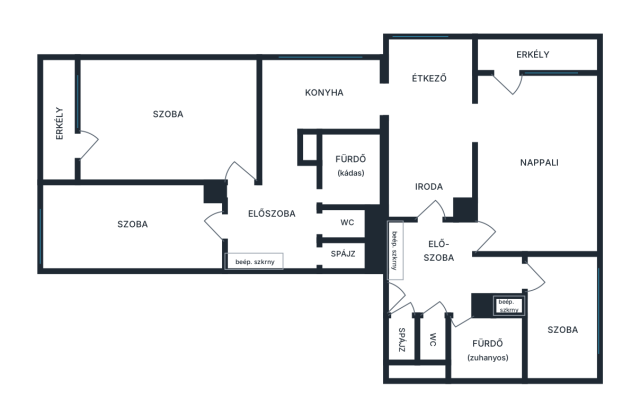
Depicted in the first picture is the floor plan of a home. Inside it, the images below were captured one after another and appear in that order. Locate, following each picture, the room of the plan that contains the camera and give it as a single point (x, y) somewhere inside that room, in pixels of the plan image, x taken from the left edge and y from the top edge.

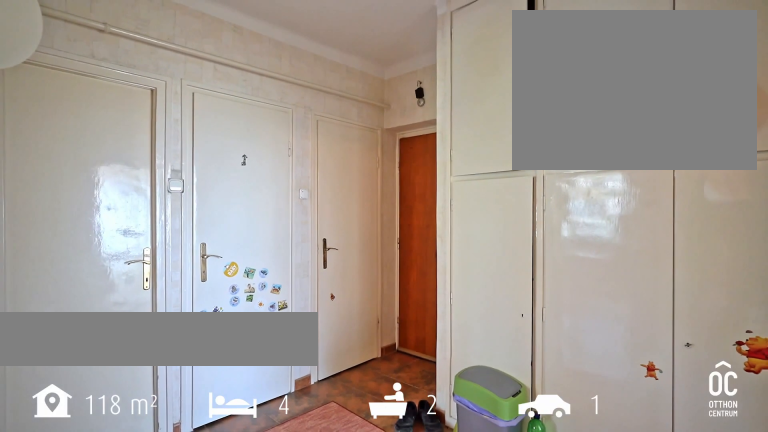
(282, 214)
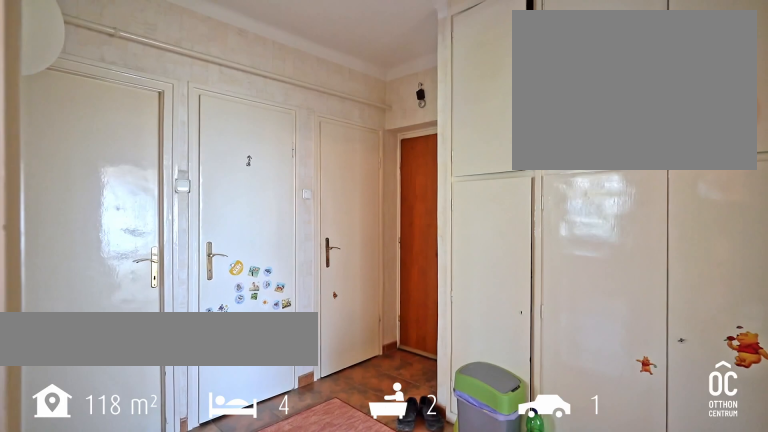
(282, 214)
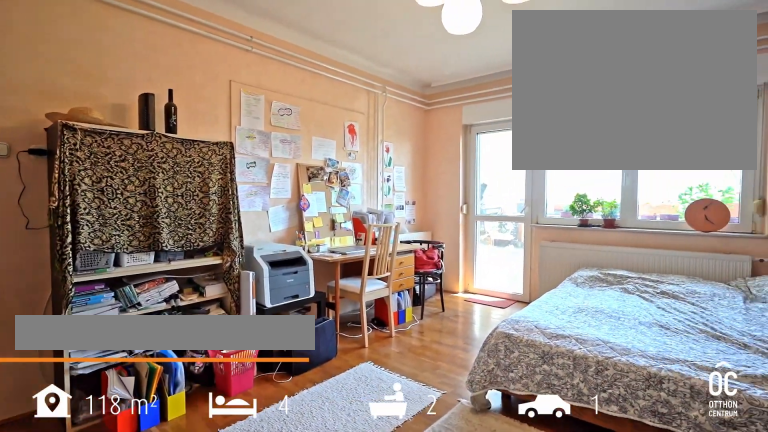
(168, 119)
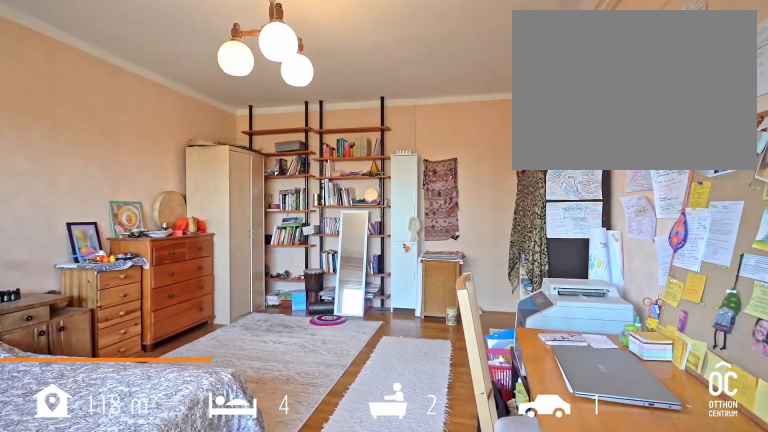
(168, 119)
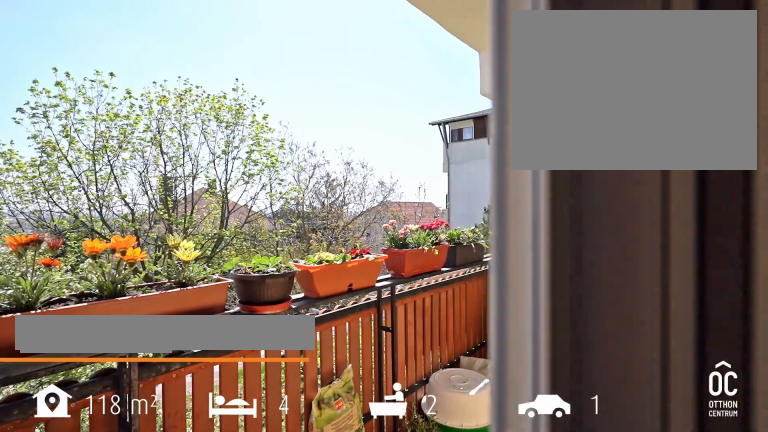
(59, 123)
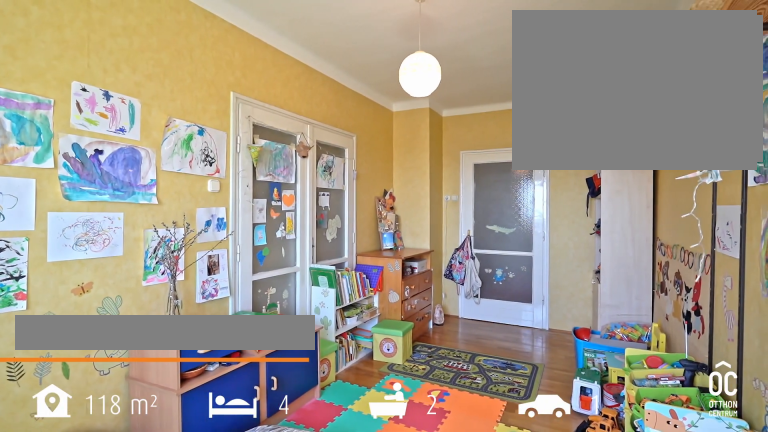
(136, 223)
